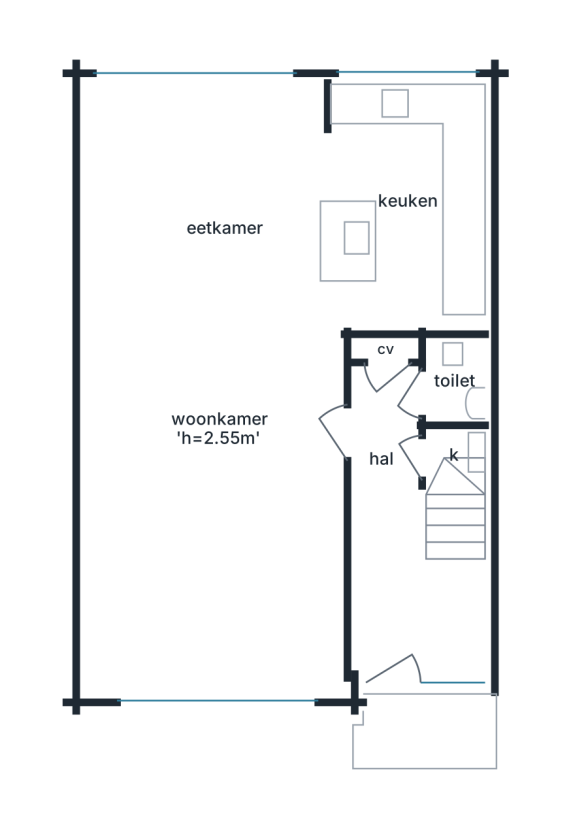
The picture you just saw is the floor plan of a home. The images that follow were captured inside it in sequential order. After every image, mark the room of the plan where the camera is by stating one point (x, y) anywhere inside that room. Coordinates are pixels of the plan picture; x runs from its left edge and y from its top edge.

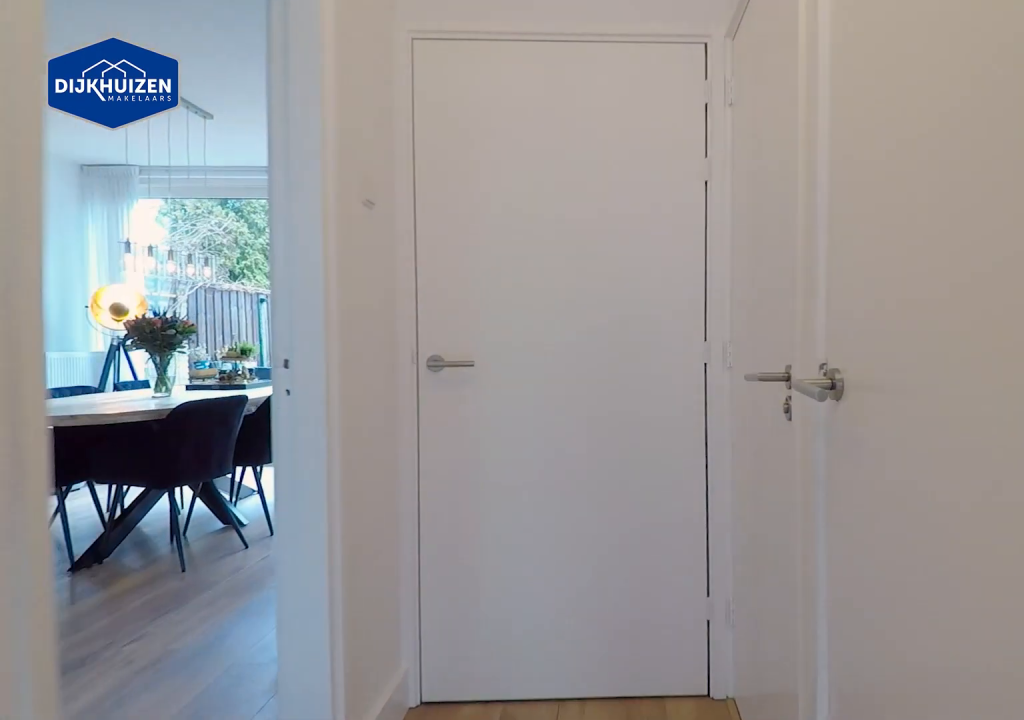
(402, 547)
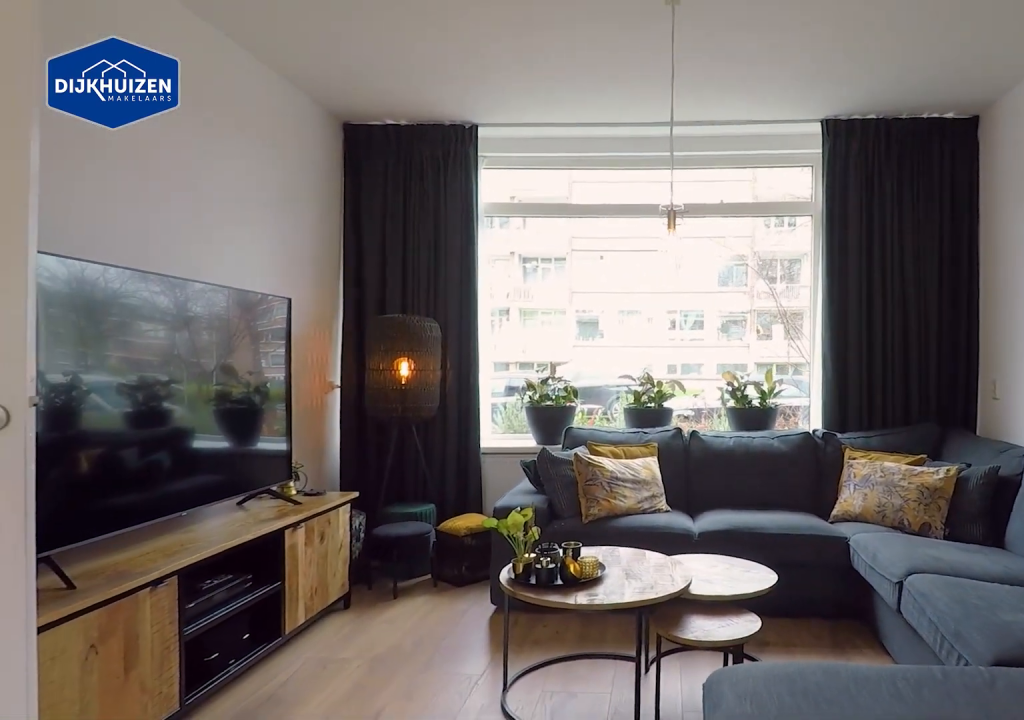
(204, 417)
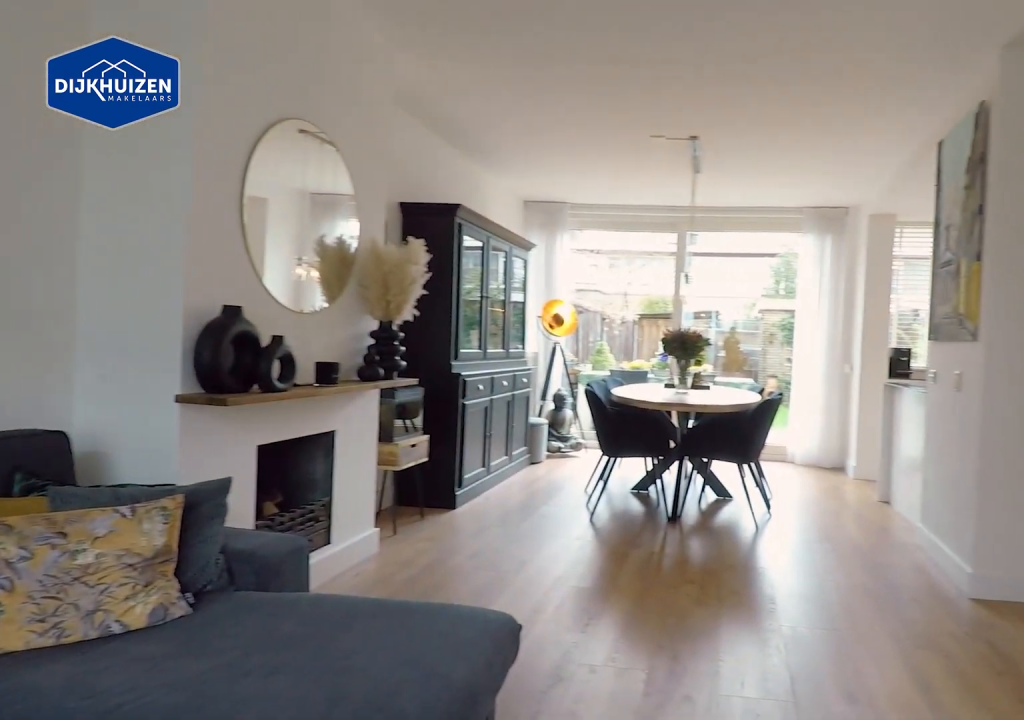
(204, 417)
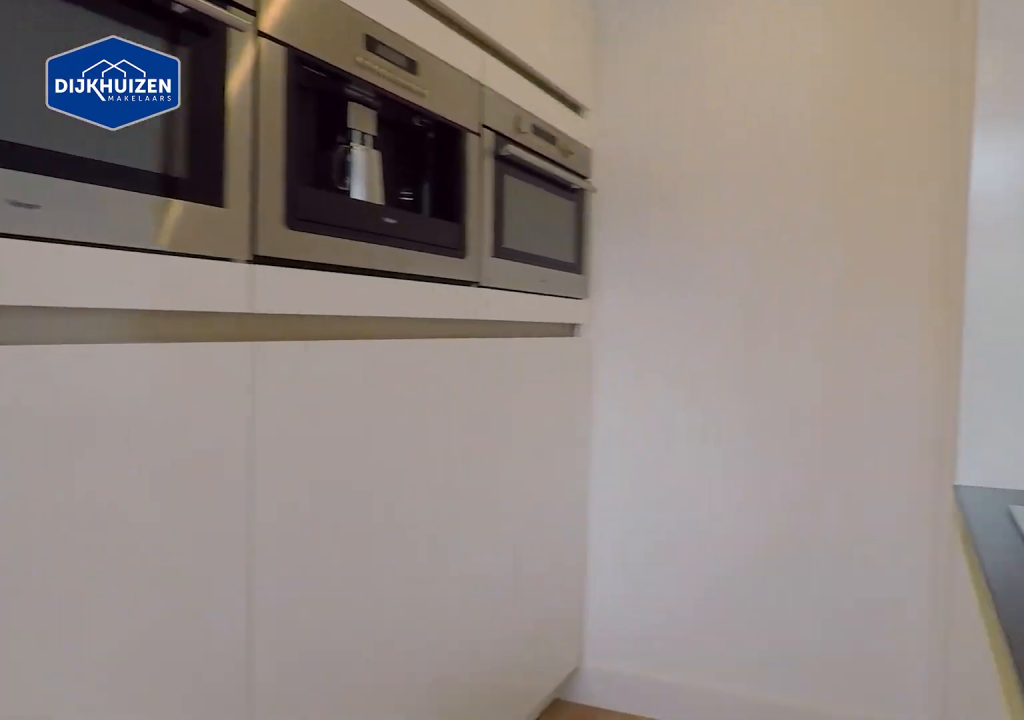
(402, 206)
